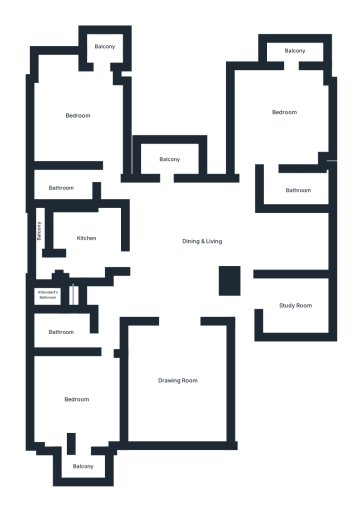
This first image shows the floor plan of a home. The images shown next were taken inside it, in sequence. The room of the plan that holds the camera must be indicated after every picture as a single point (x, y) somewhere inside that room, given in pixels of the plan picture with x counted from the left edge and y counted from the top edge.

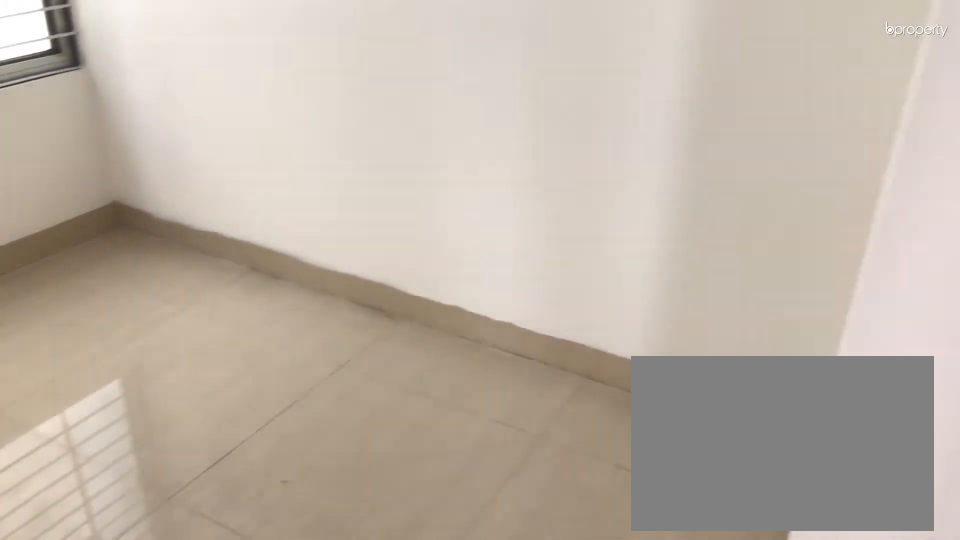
(291, 302)
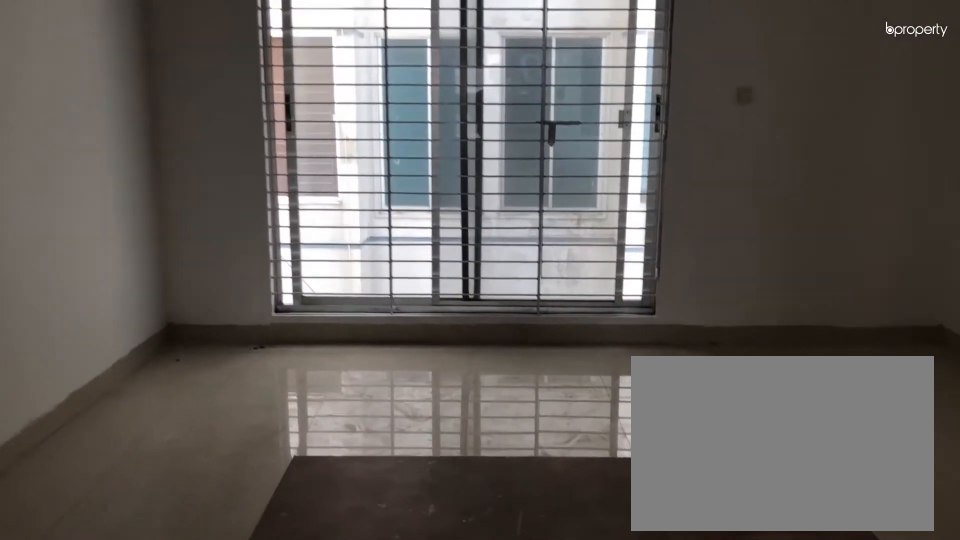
(175, 377)
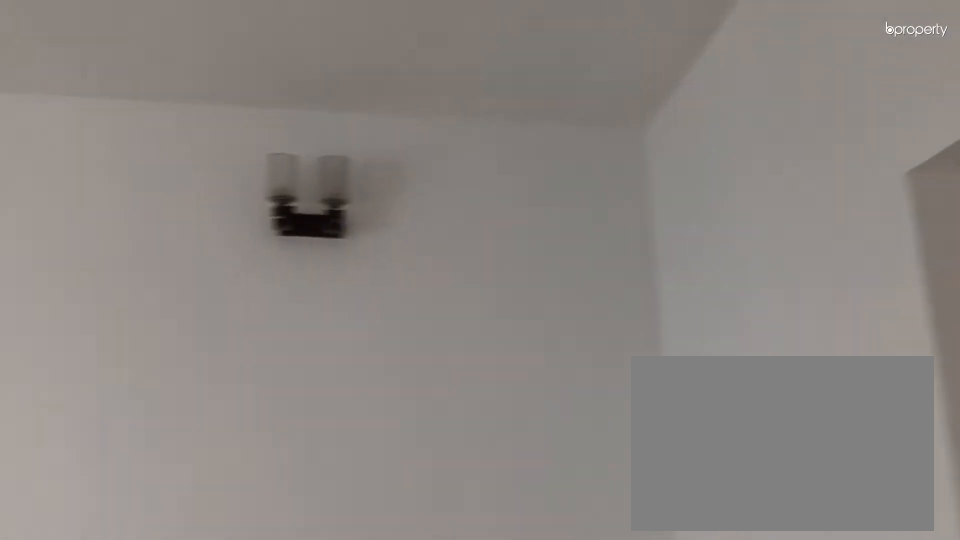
(175, 377)
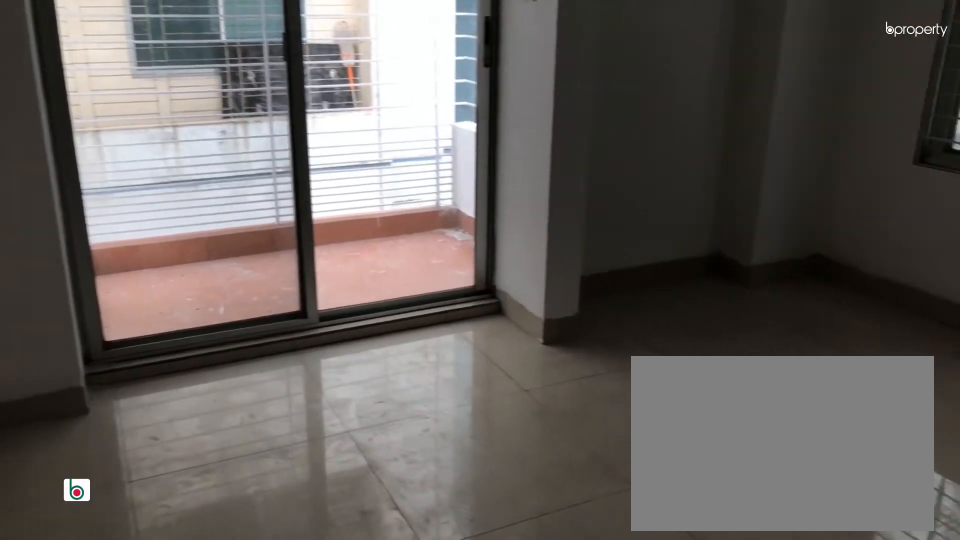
(77, 398)
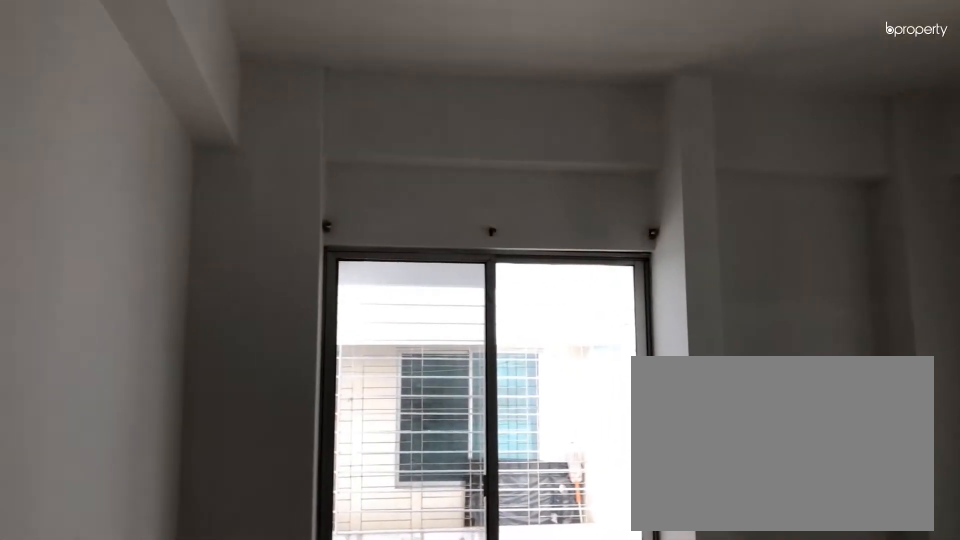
(77, 398)
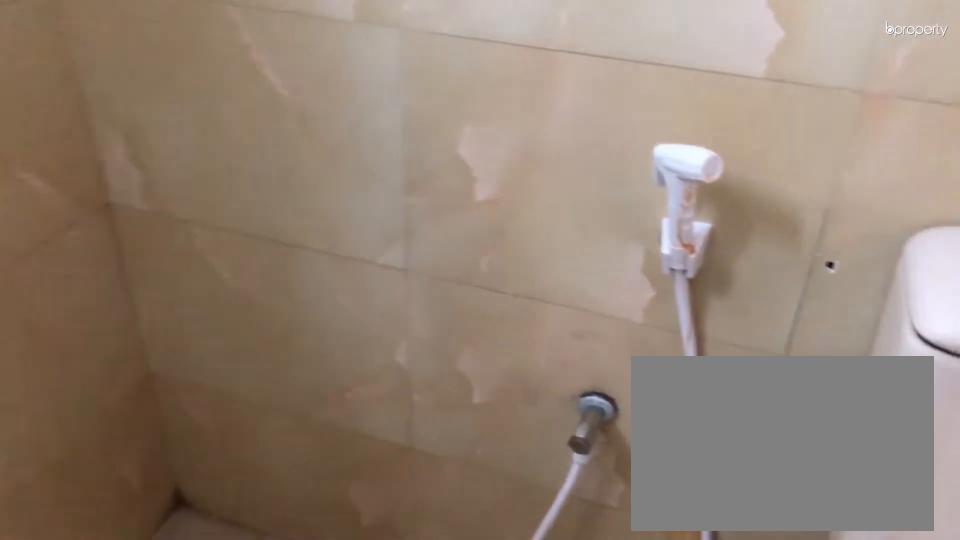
(62, 330)
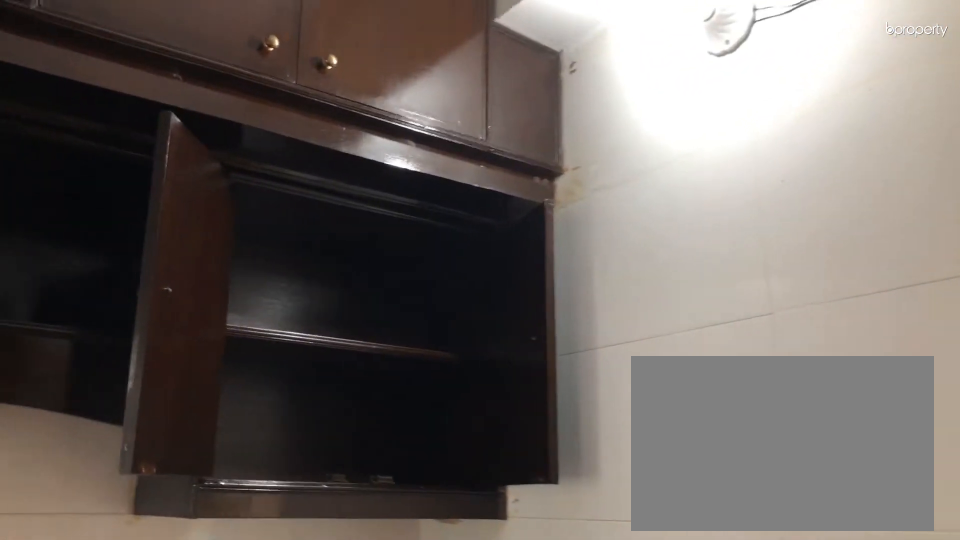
(87, 243)
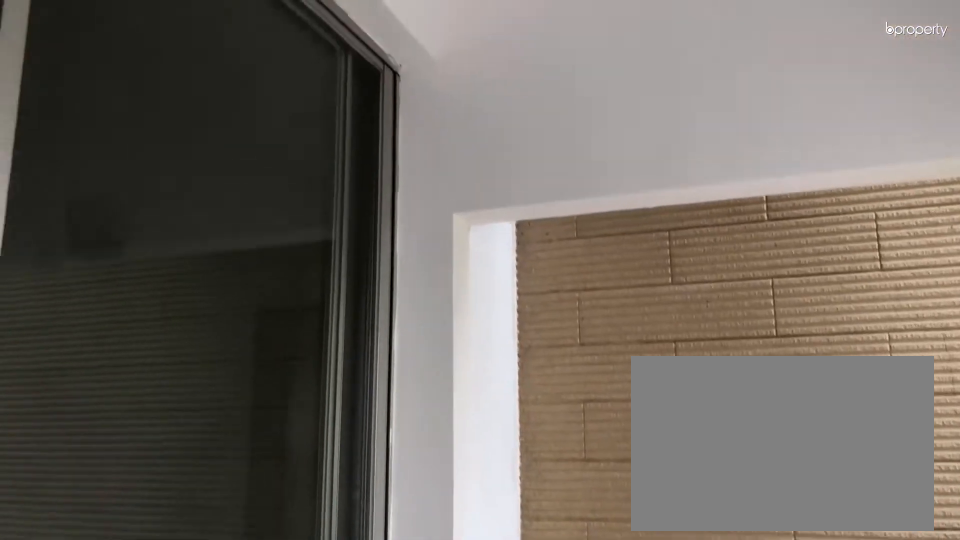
(165, 155)
